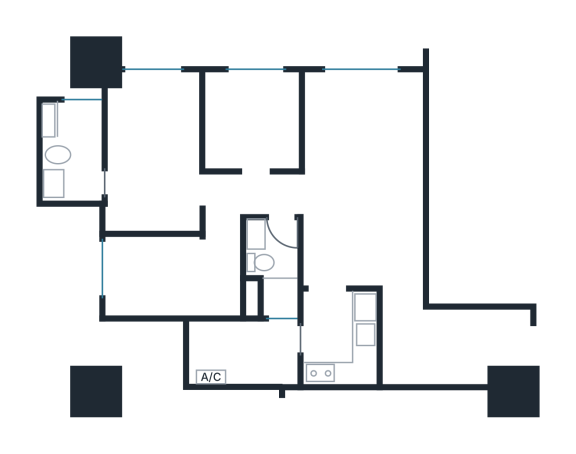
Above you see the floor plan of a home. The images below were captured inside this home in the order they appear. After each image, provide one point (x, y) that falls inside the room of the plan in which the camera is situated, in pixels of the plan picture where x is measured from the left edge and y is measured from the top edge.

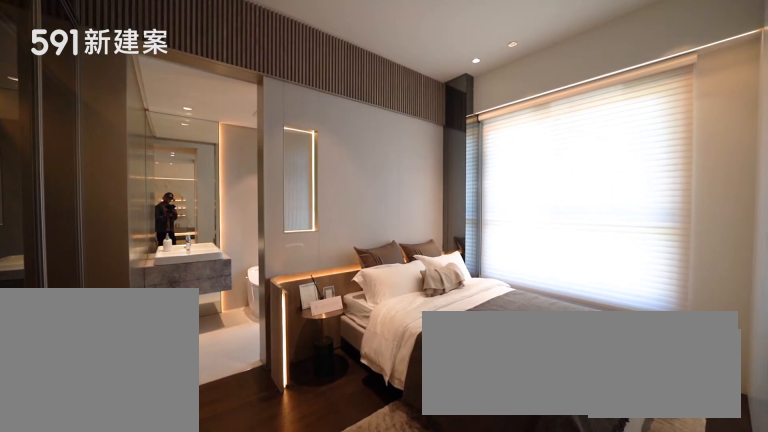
(152, 149)
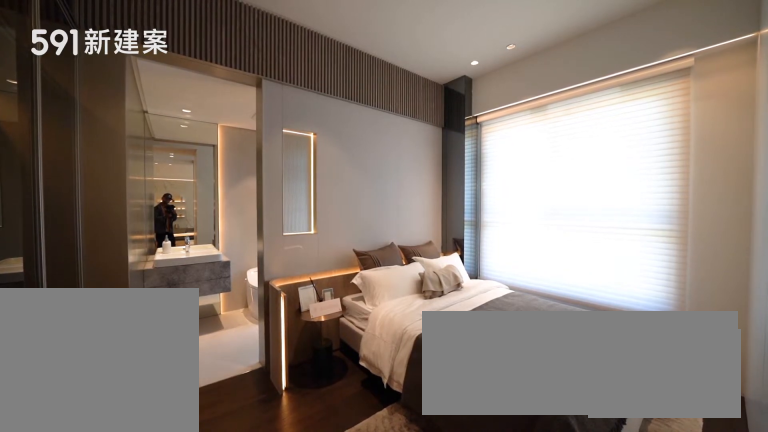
(152, 149)
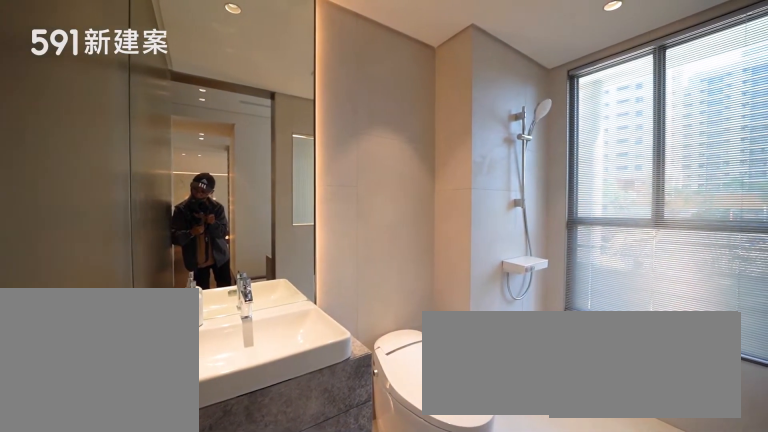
(71, 151)
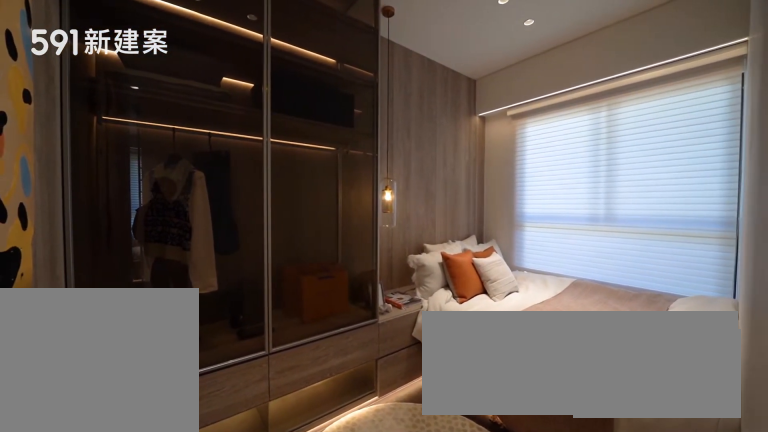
(174, 274)
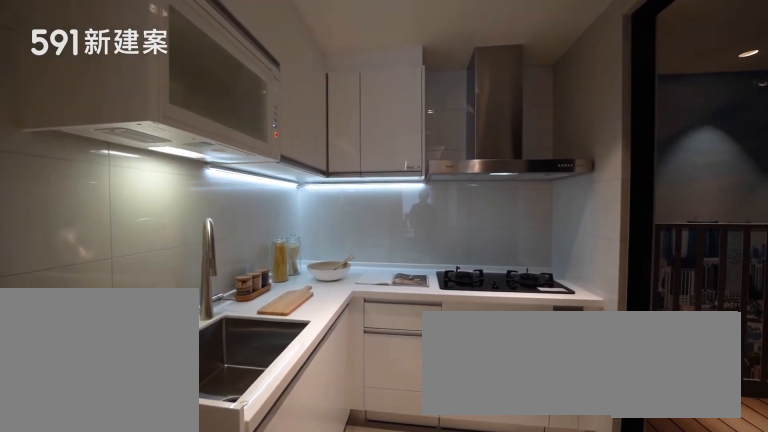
(341, 342)
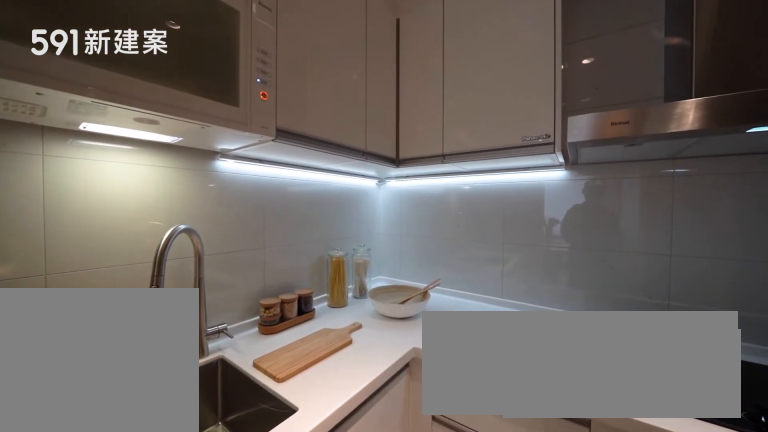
(341, 342)
